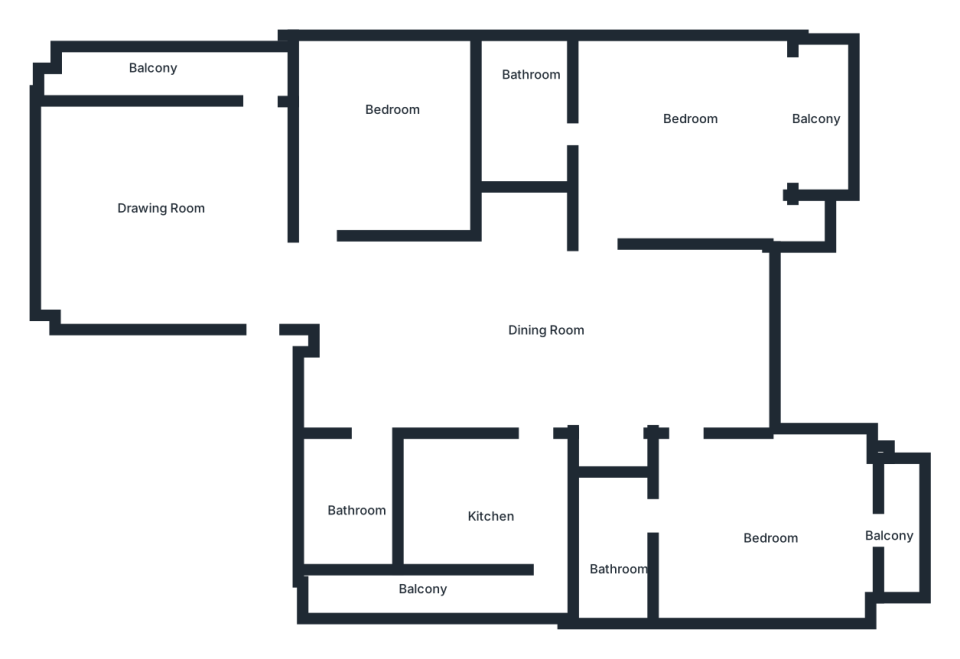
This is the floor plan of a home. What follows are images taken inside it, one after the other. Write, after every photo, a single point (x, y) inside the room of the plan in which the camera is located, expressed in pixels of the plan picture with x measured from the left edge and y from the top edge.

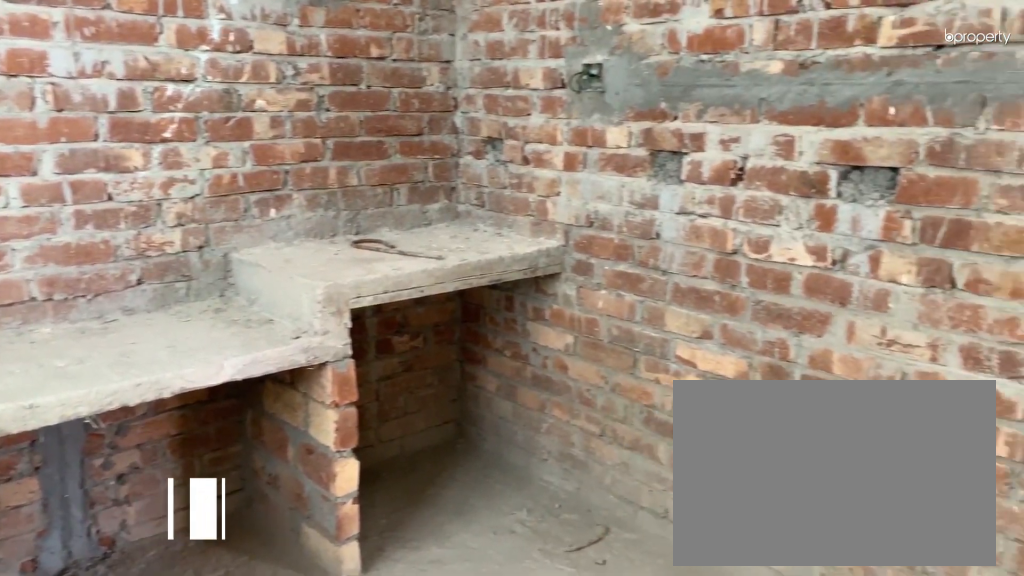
(488, 501)
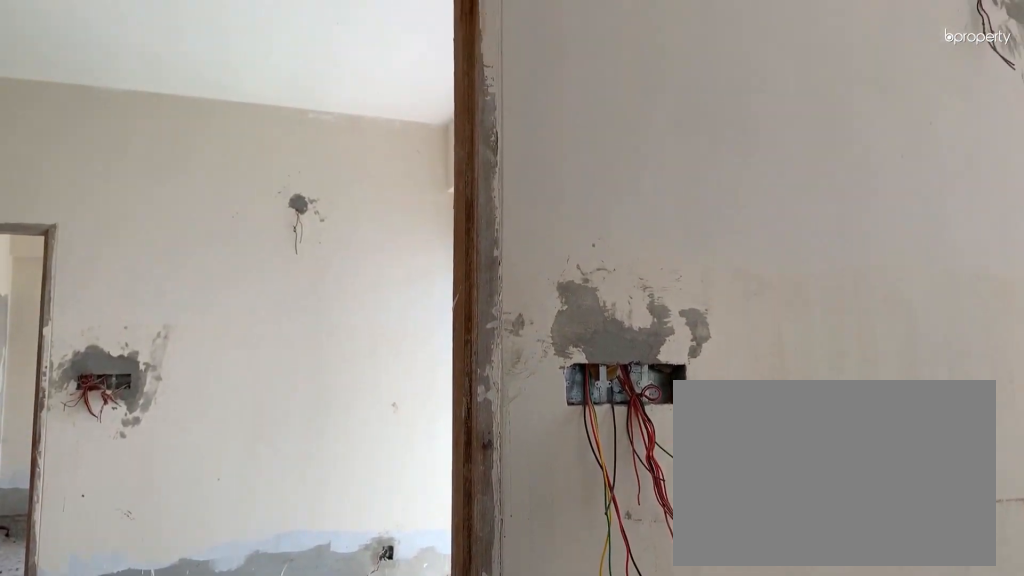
(768, 540)
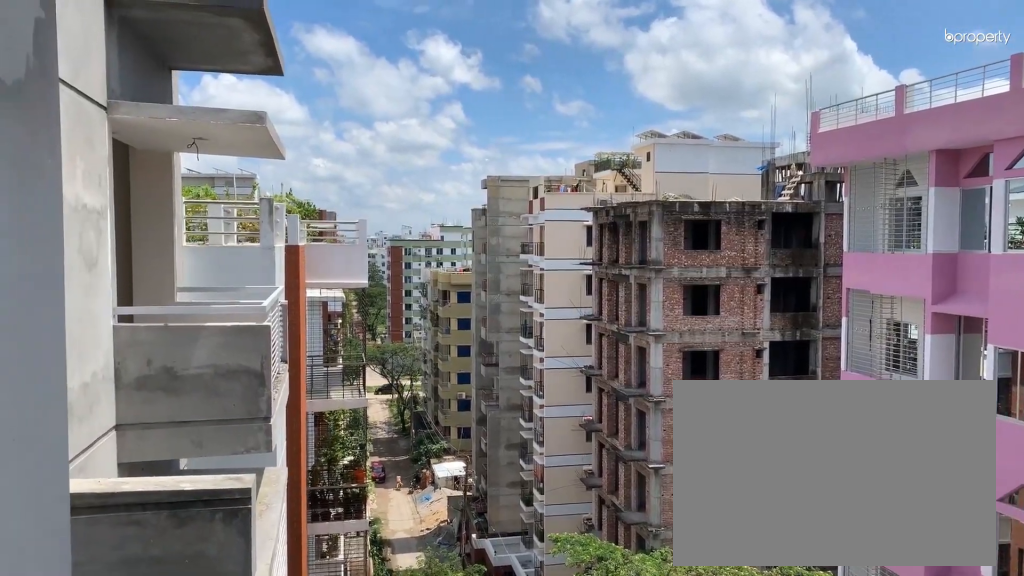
(901, 536)
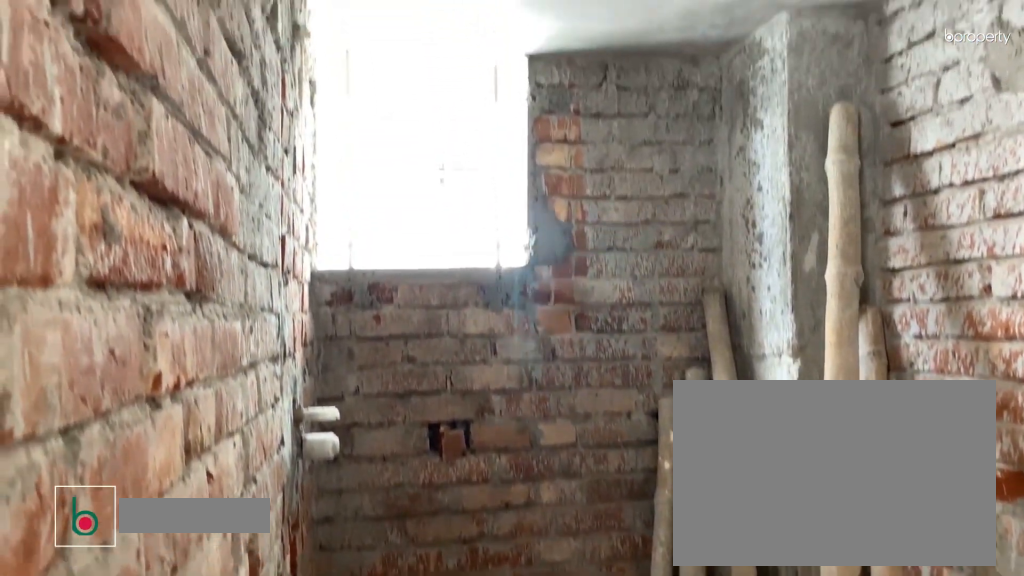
(609, 528)
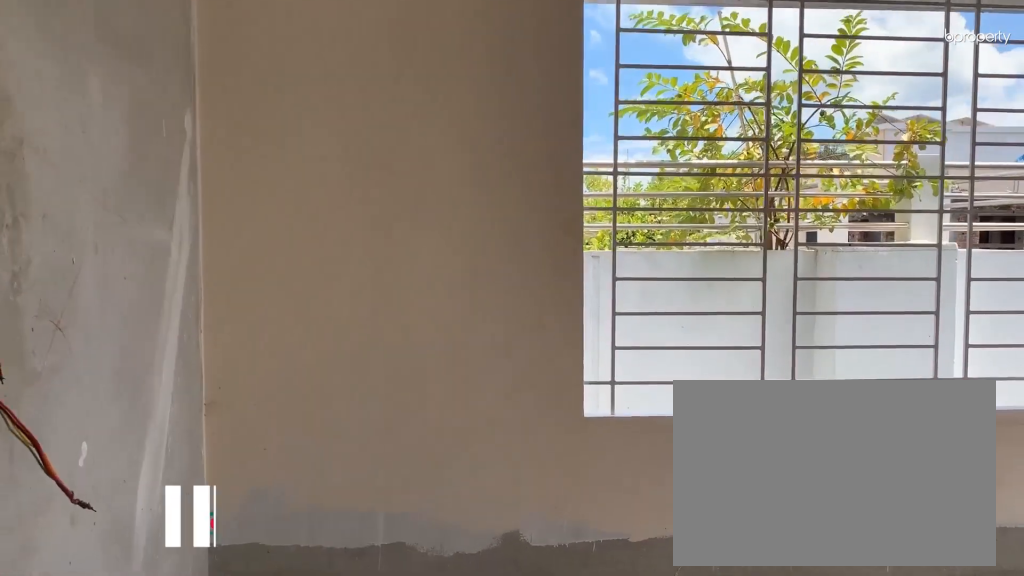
(701, 136)
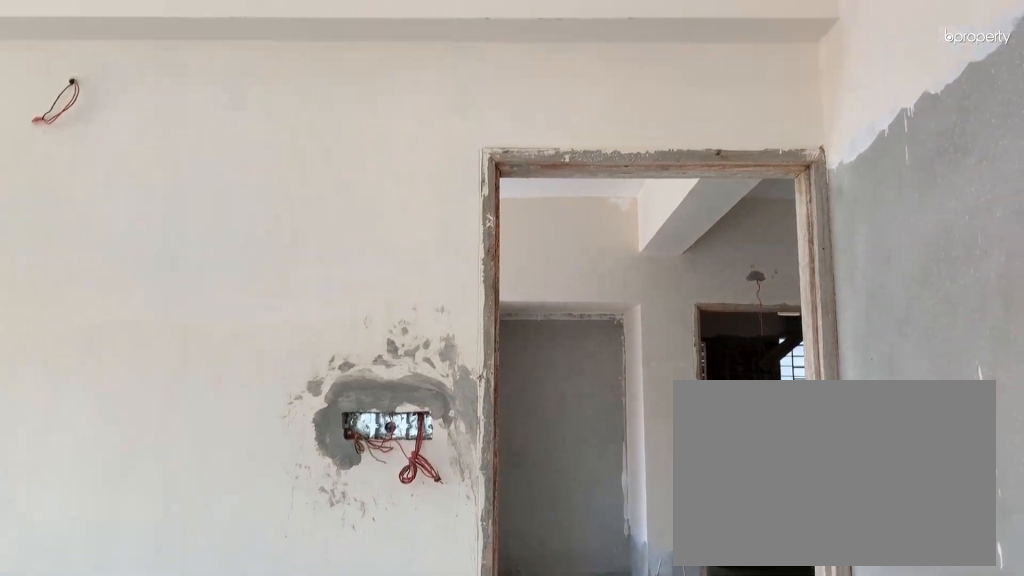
(701, 136)
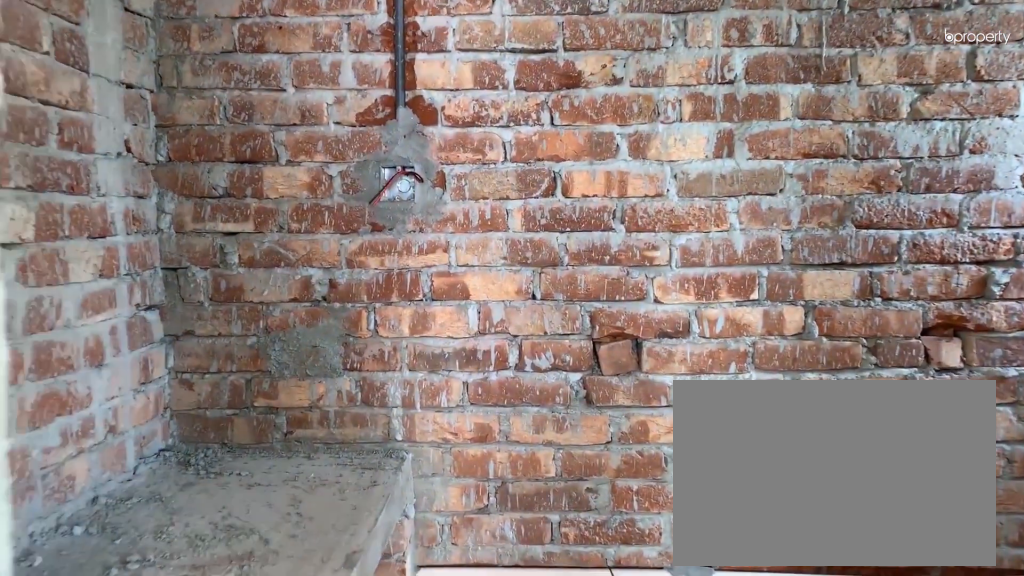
(521, 126)
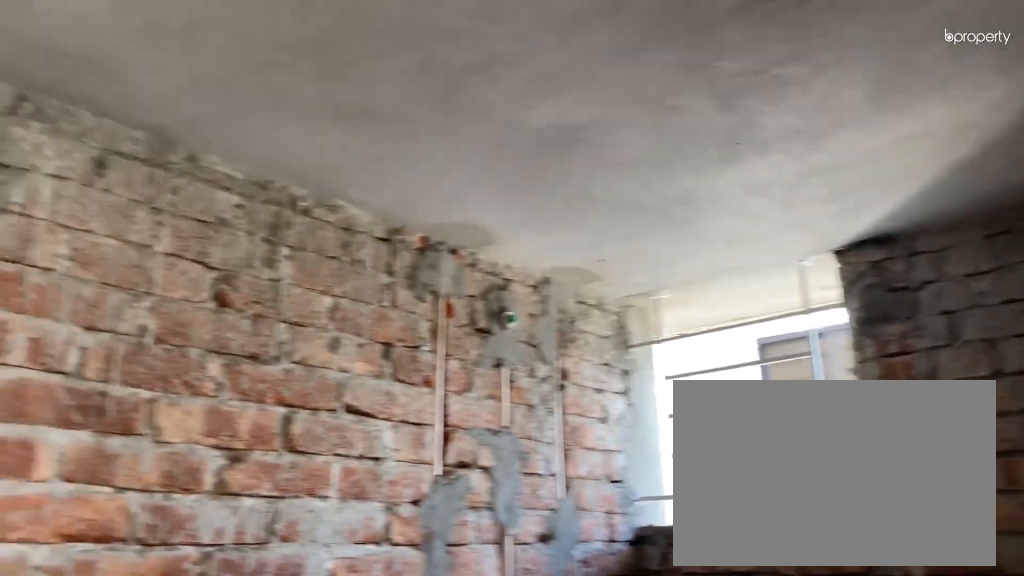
(516, 127)
